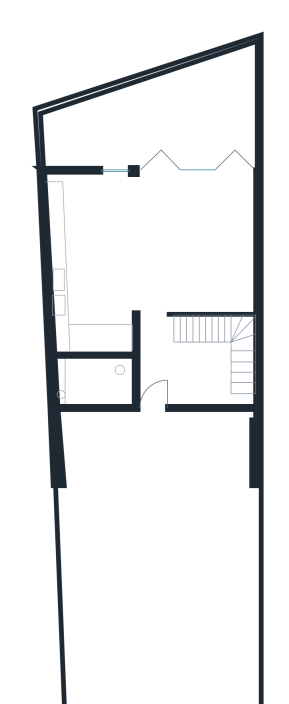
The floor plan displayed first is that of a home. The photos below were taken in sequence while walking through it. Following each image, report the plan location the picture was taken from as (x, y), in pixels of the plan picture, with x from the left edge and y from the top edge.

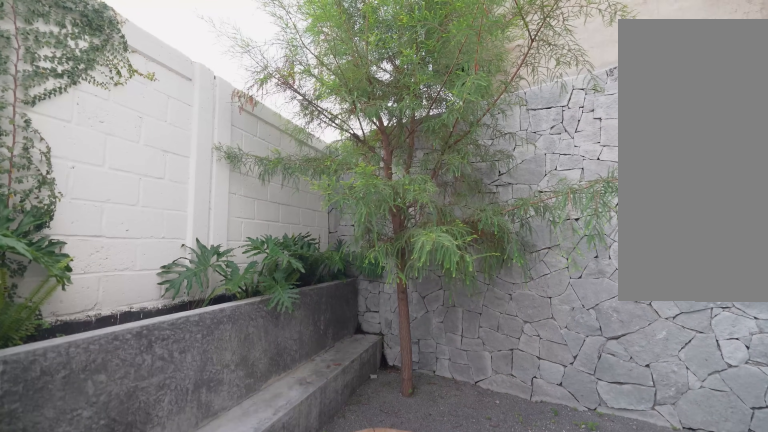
(148, 120)
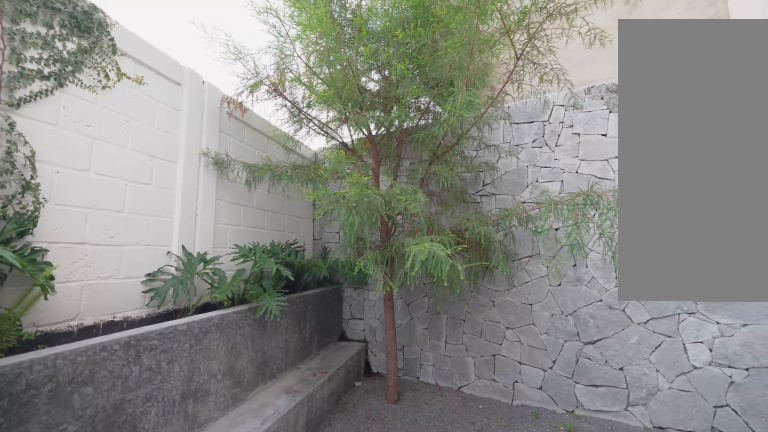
(149, 114)
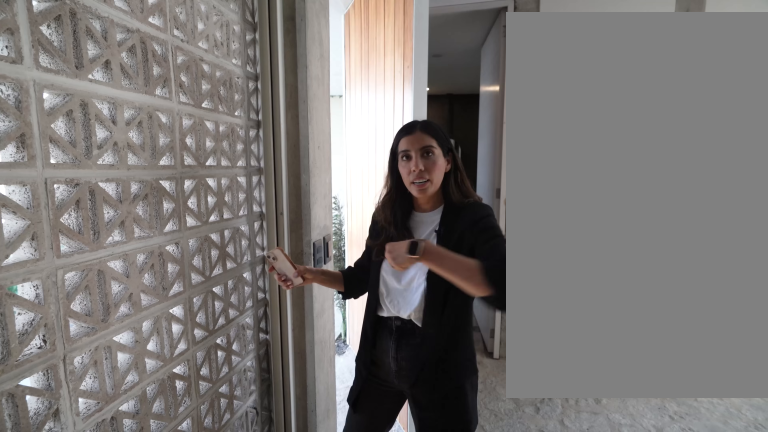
(206, 396)
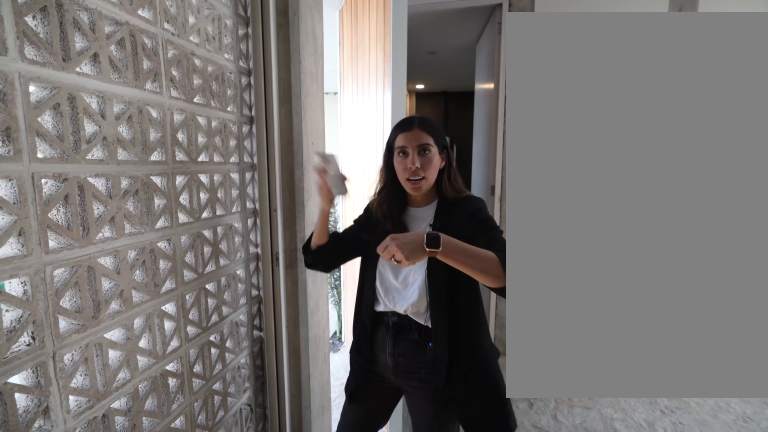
(206, 396)
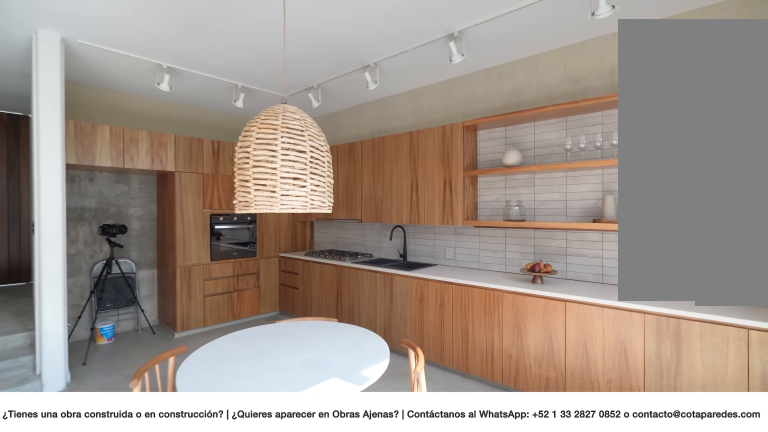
(157, 206)
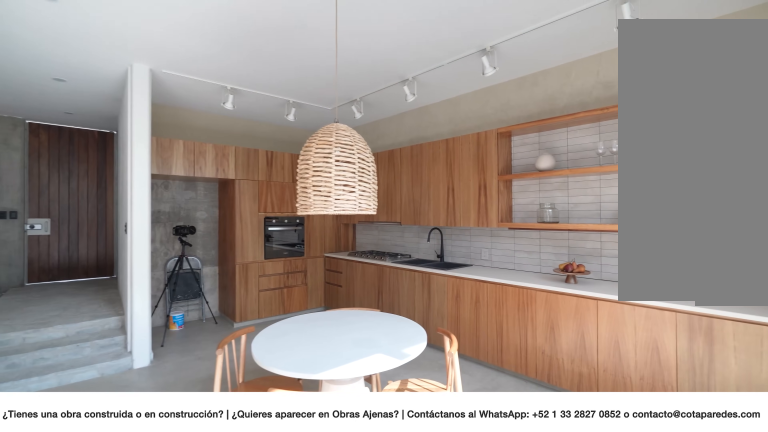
(143, 204)
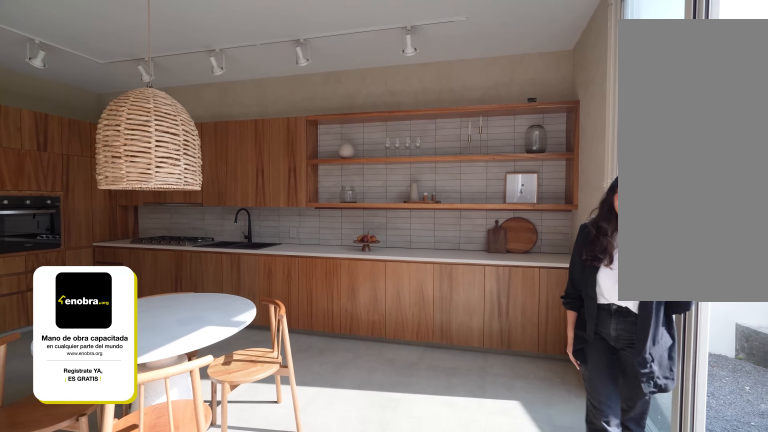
(162, 219)
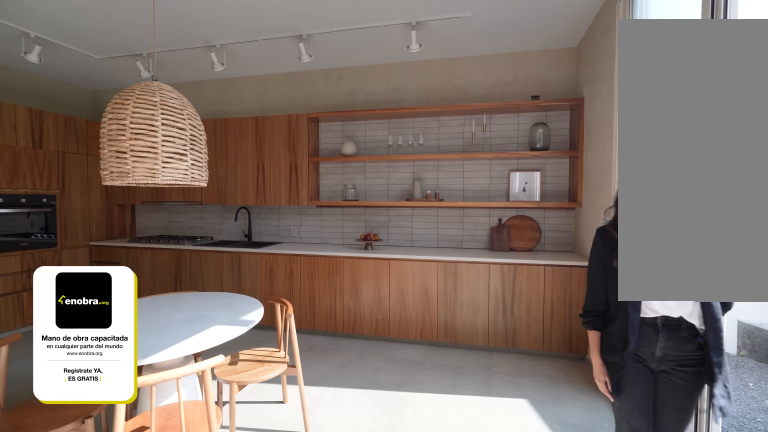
(162, 219)
